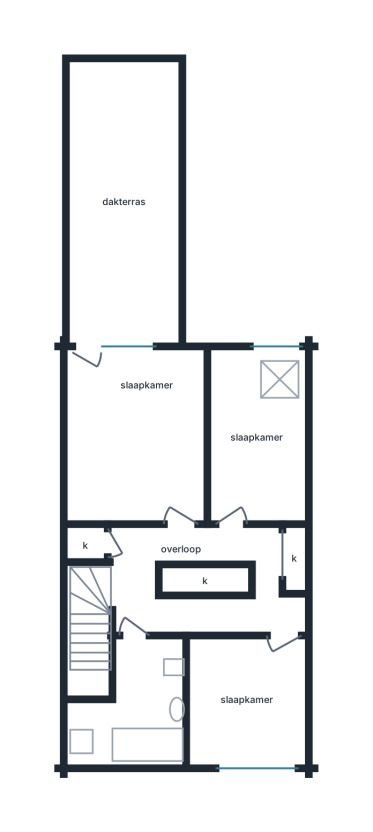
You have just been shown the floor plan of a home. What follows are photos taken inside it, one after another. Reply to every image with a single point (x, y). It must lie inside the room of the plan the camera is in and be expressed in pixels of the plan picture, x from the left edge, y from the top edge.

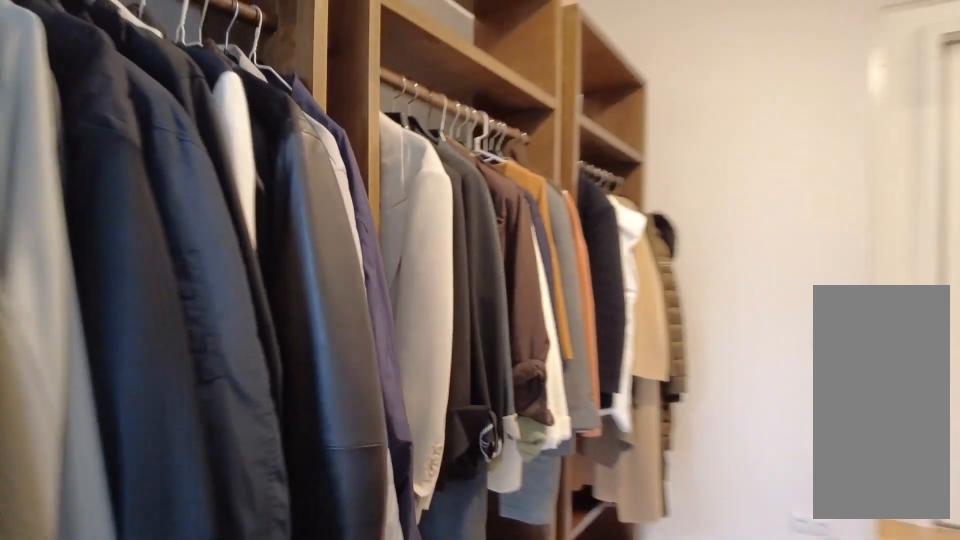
(257, 437)
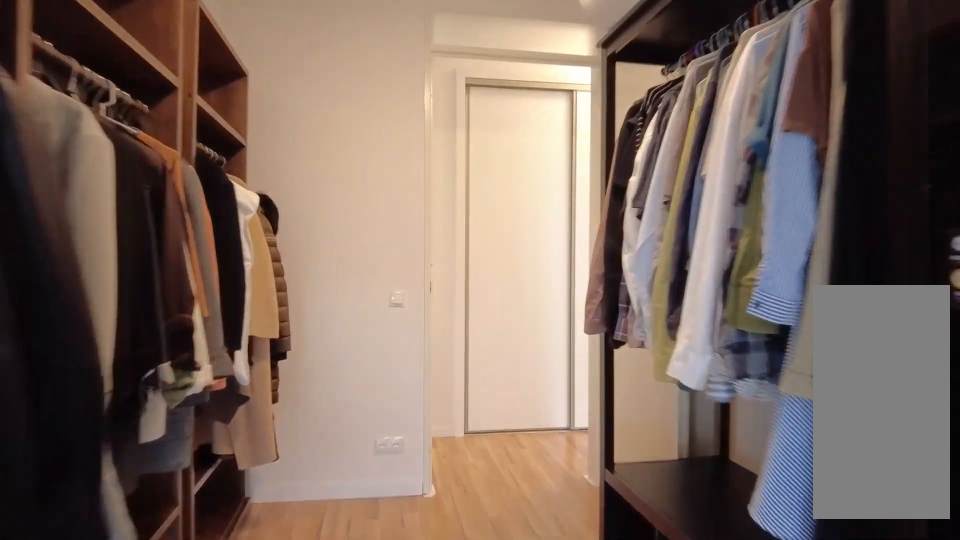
(257, 437)
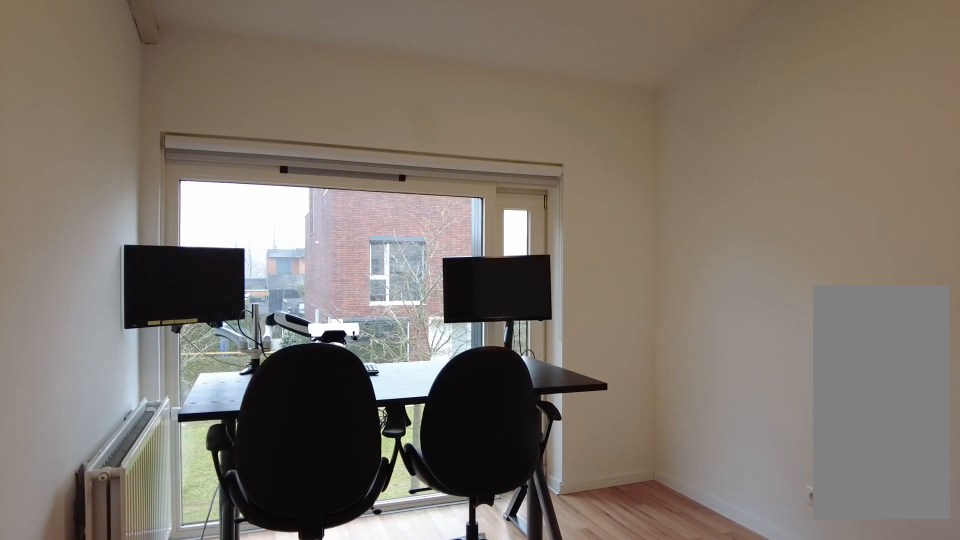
(244, 707)
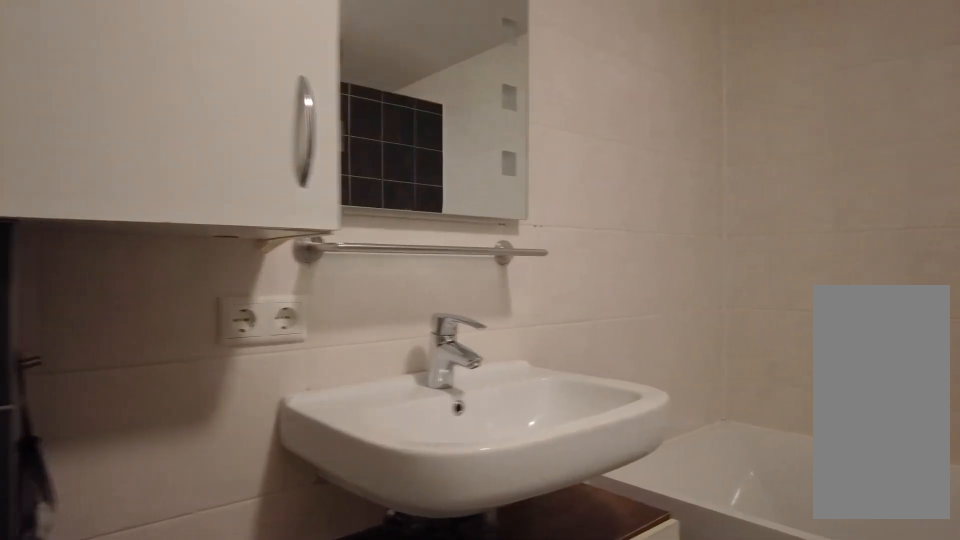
(135, 701)
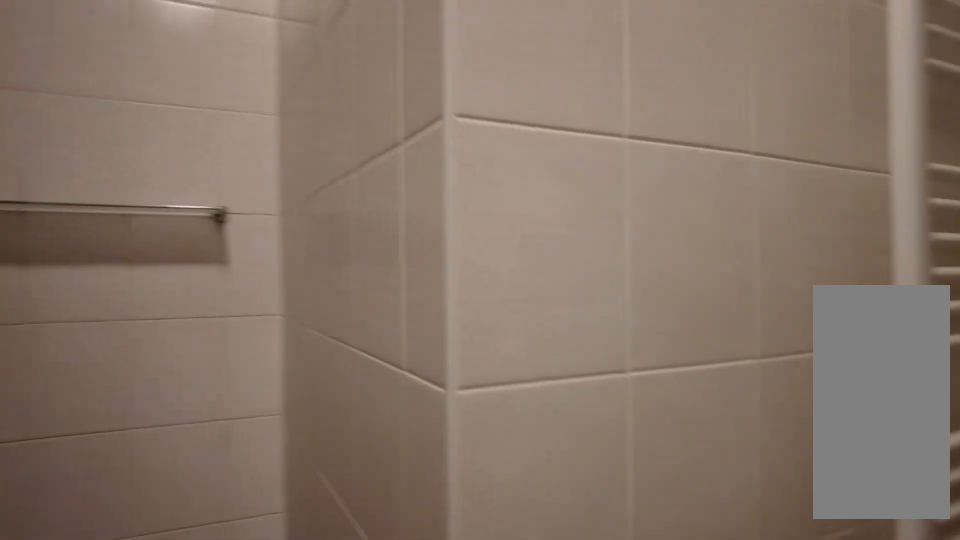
(135, 701)
